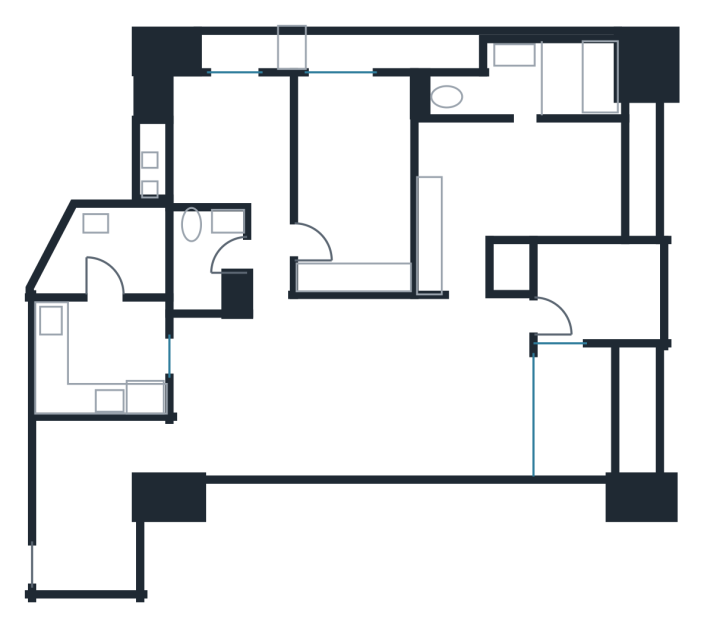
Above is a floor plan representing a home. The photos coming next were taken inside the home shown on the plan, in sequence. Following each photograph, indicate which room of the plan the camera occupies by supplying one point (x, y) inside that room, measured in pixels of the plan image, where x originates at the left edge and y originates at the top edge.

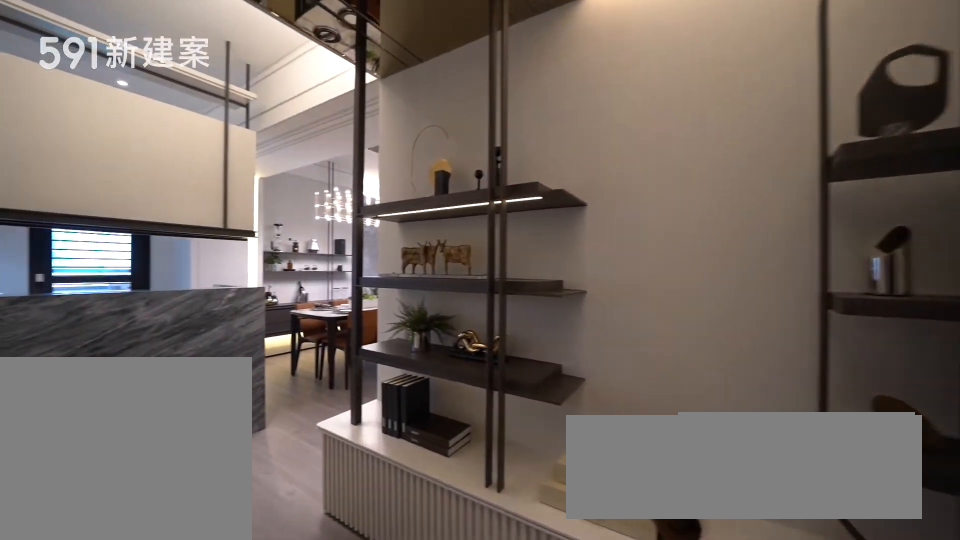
(84, 528)
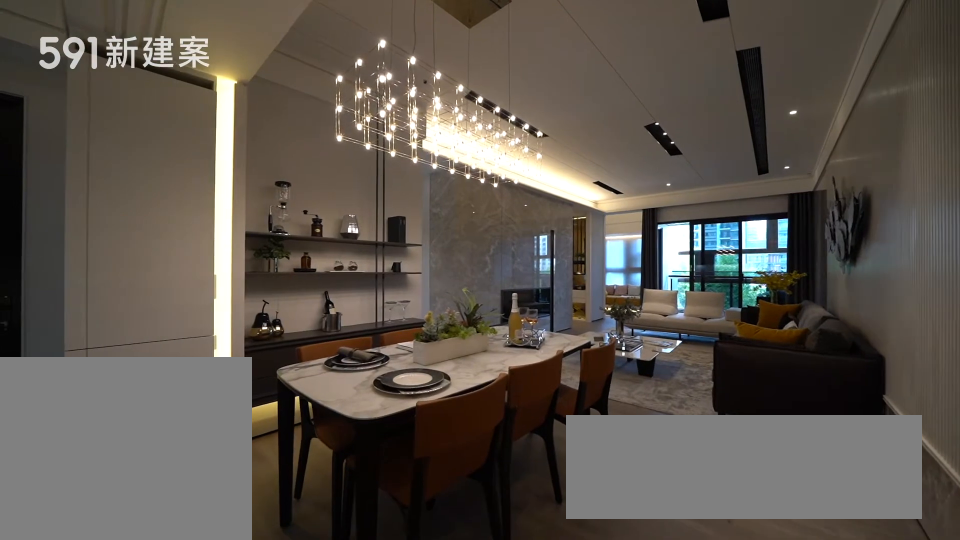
(247, 393)
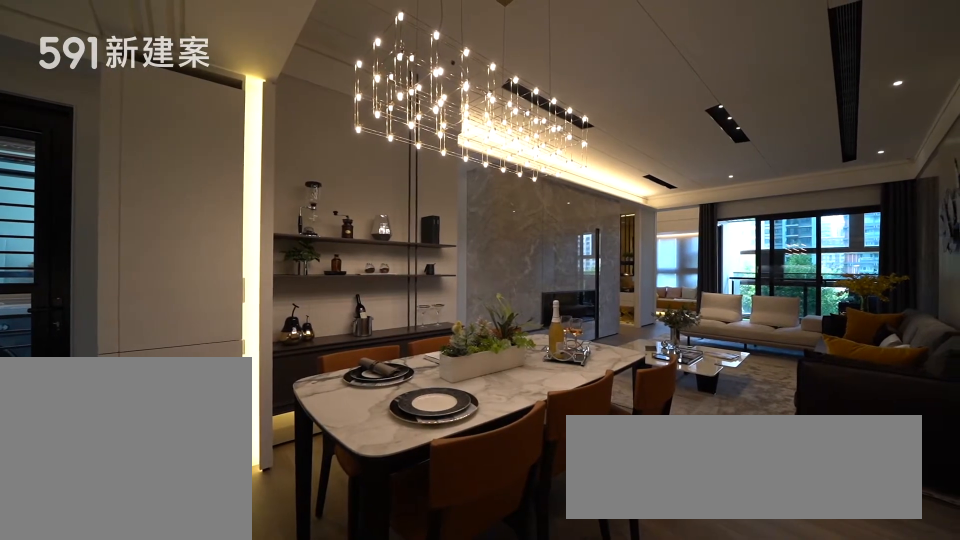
(247, 393)
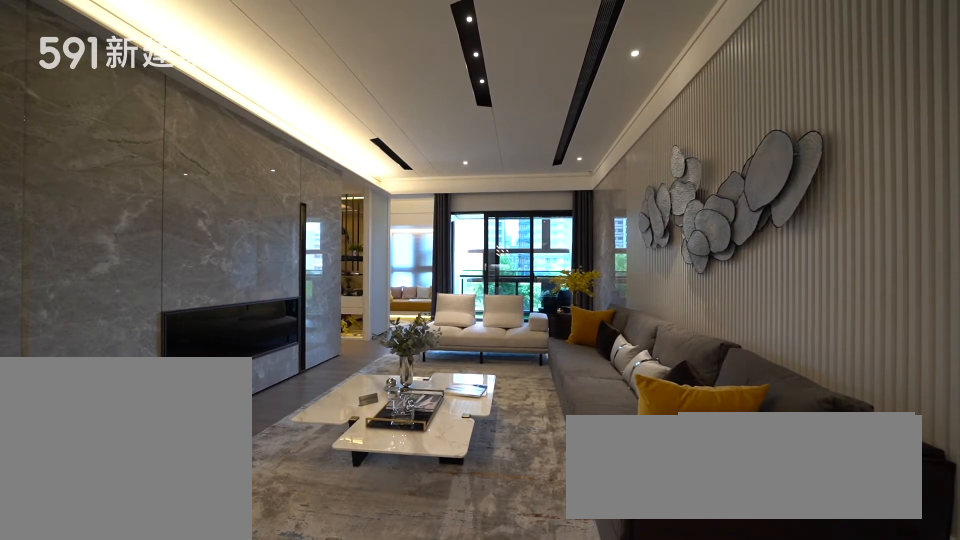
(420, 387)
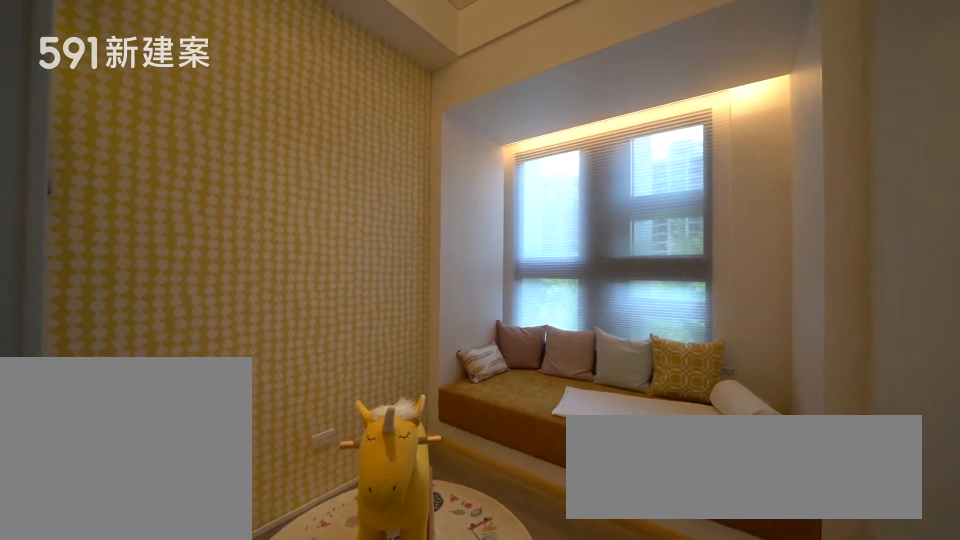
(595, 287)
